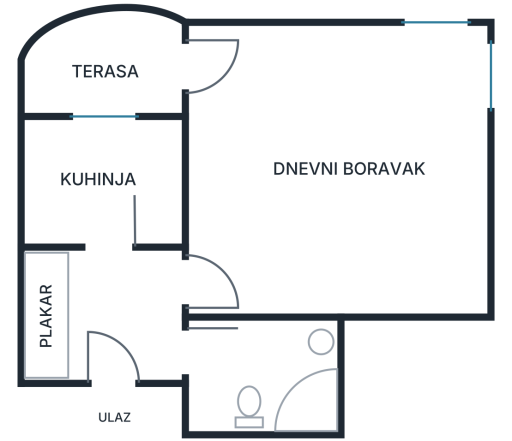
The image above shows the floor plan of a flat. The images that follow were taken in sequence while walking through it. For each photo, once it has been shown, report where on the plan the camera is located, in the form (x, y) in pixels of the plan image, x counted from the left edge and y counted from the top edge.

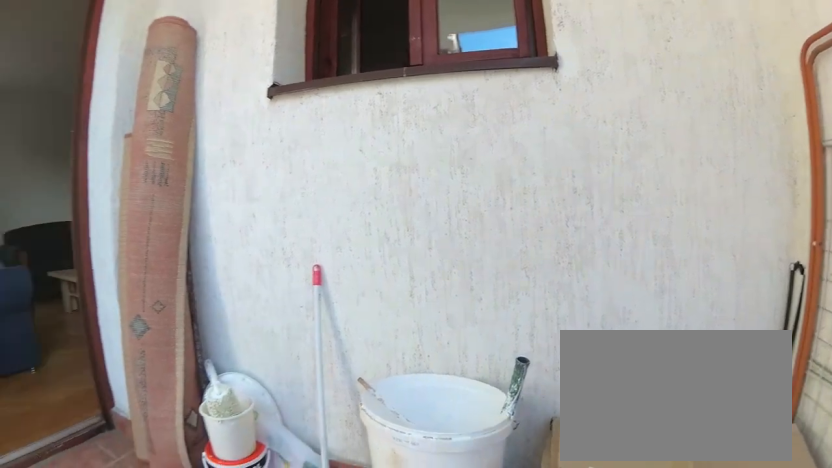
(112, 68)
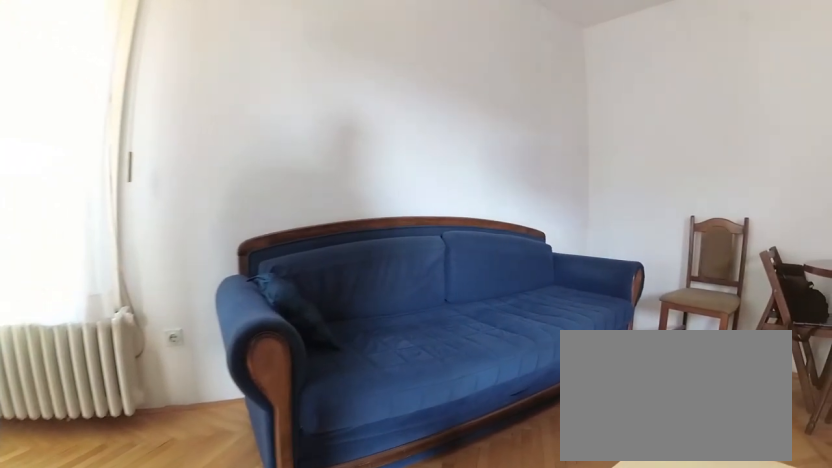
(310, 132)
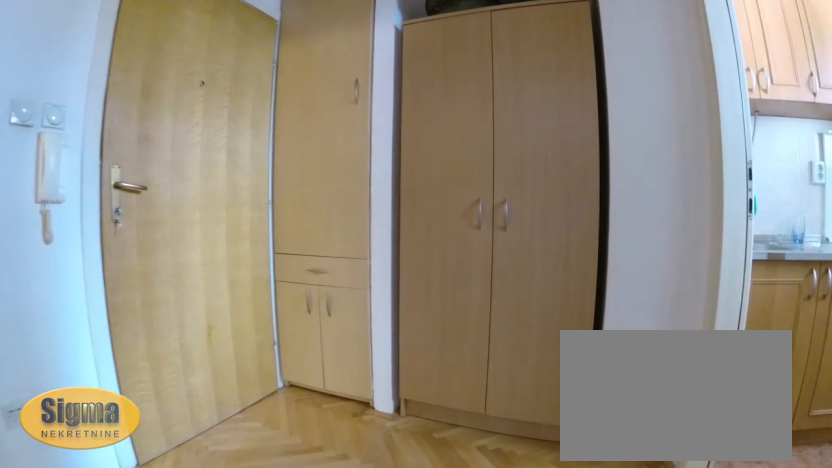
(200, 274)
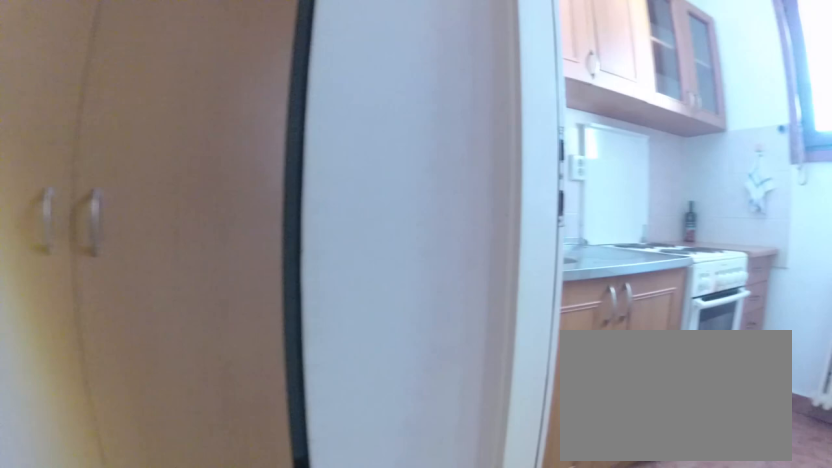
(159, 277)
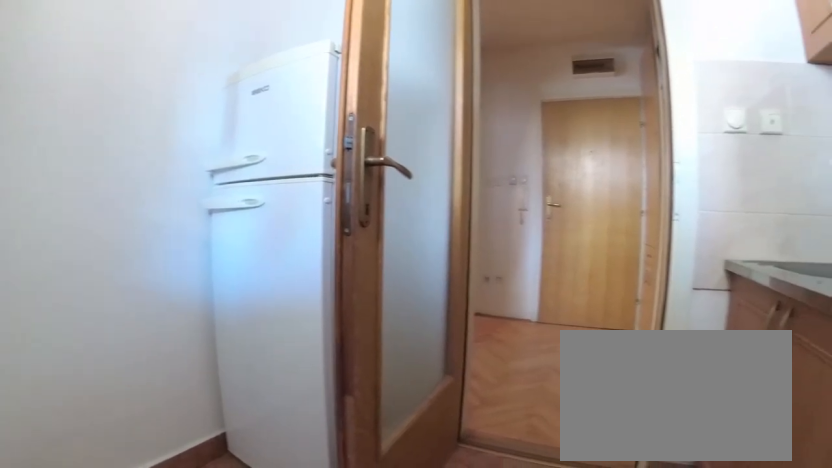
(109, 148)
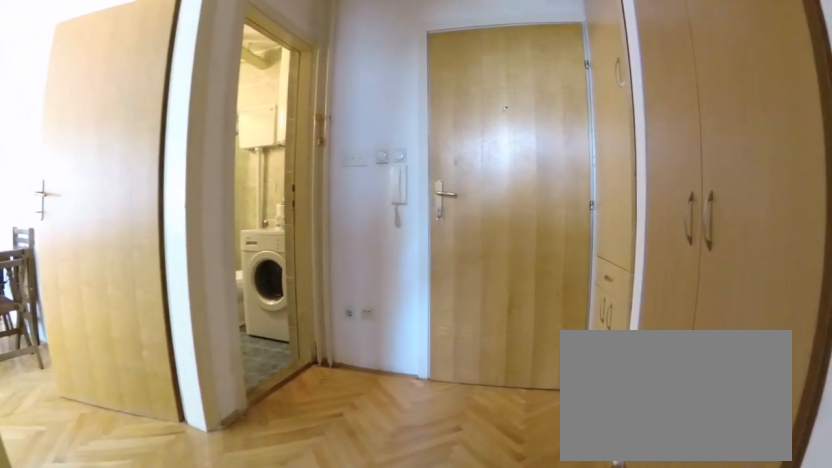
(114, 227)
